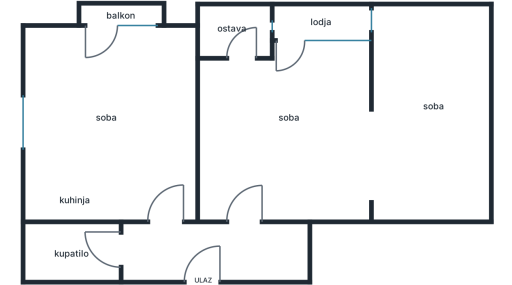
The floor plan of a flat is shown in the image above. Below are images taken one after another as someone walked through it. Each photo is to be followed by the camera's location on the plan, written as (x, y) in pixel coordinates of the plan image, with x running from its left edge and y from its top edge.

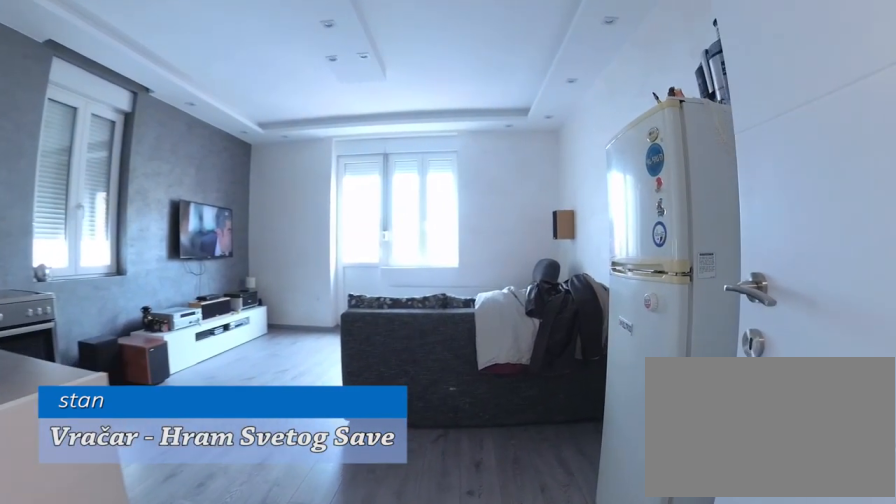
(171, 220)
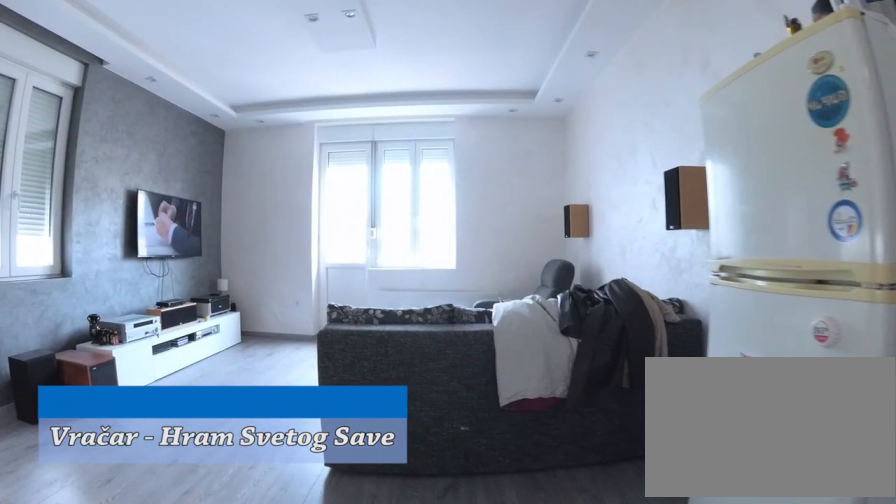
(171, 197)
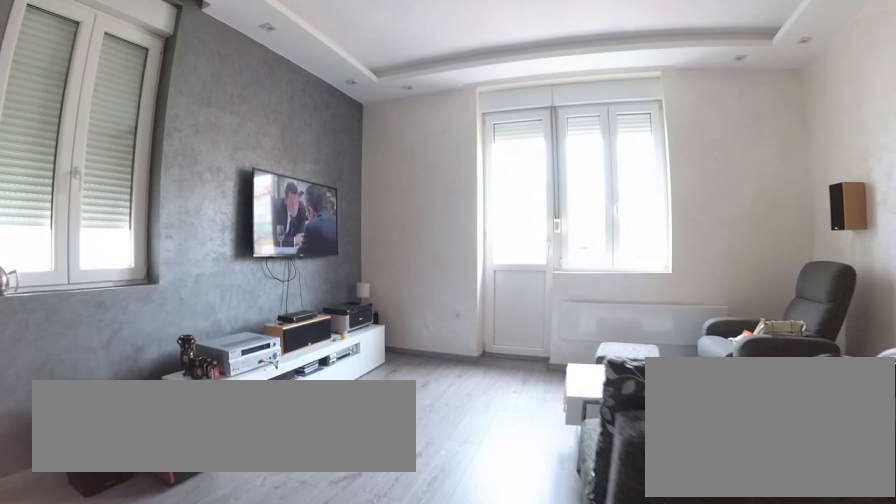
(138, 161)
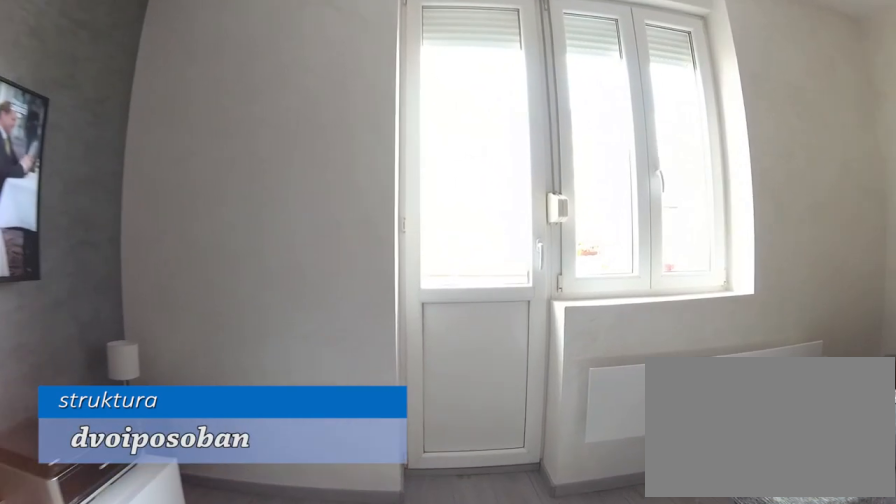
(102, 107)
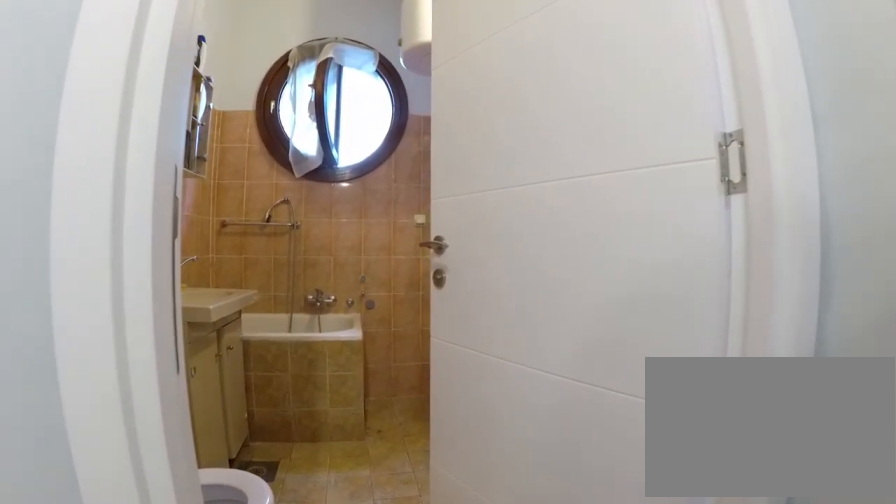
(152, 249)
